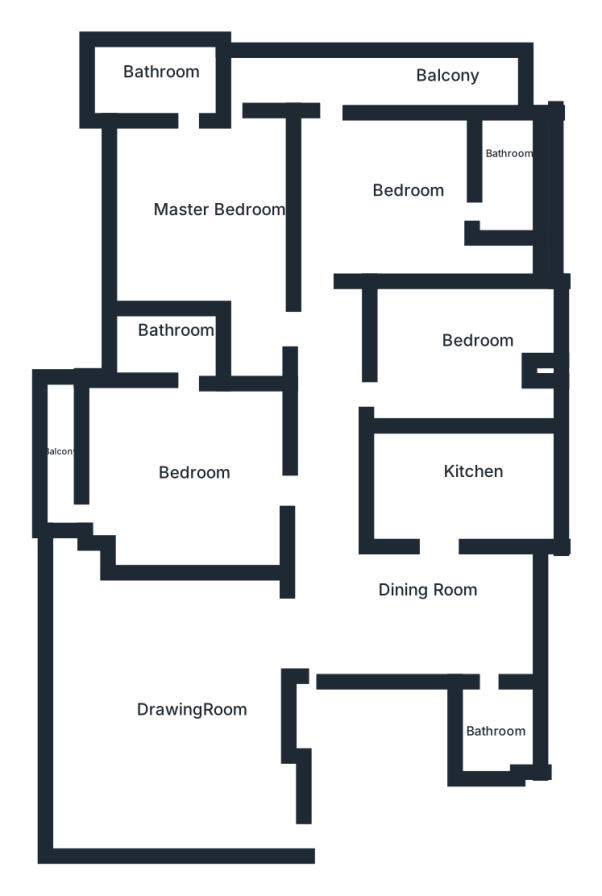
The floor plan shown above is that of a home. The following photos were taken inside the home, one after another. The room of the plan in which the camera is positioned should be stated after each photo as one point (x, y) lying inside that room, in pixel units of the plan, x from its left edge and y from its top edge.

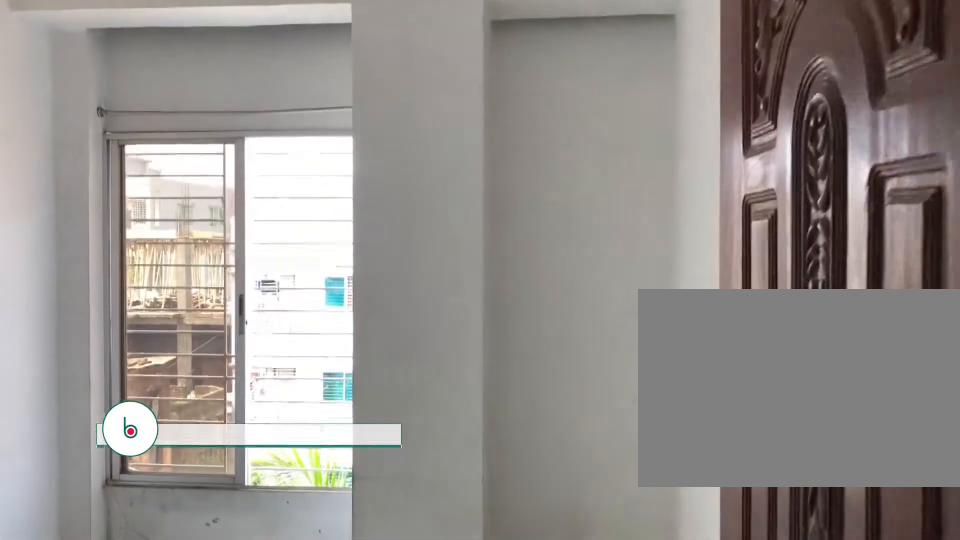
(487, 369)
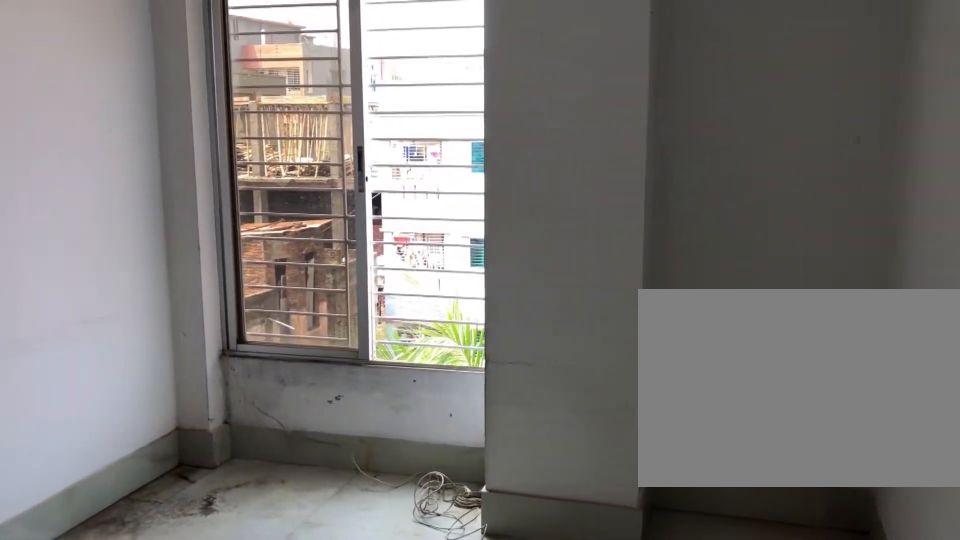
(487, 369)
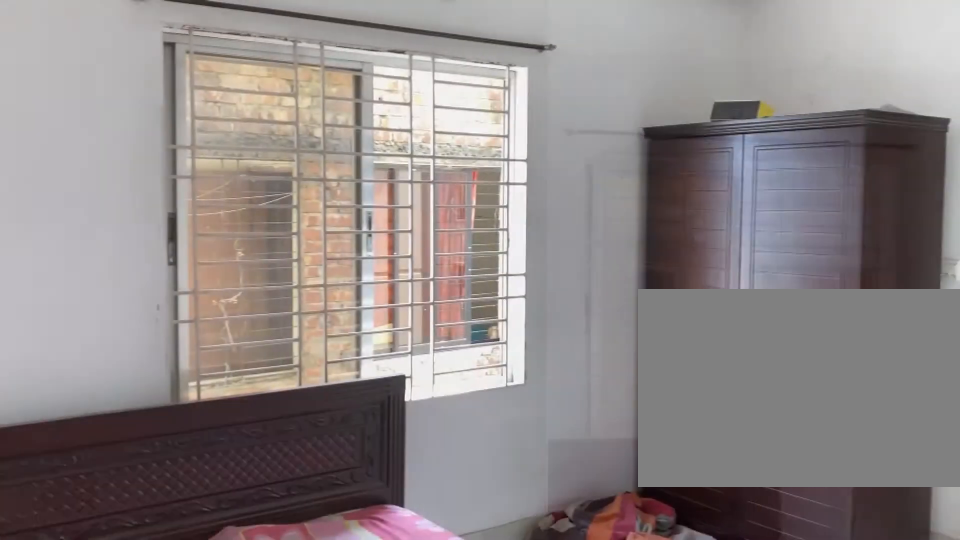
(195, 245)
